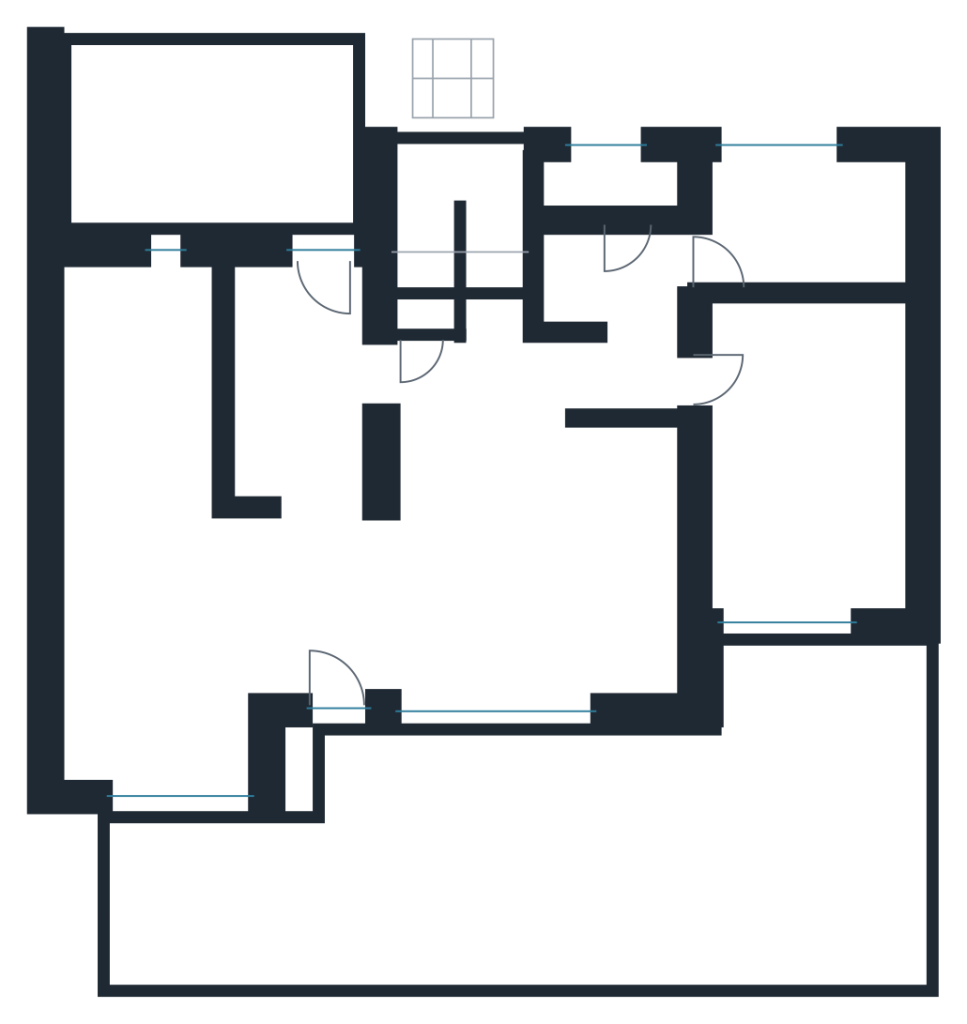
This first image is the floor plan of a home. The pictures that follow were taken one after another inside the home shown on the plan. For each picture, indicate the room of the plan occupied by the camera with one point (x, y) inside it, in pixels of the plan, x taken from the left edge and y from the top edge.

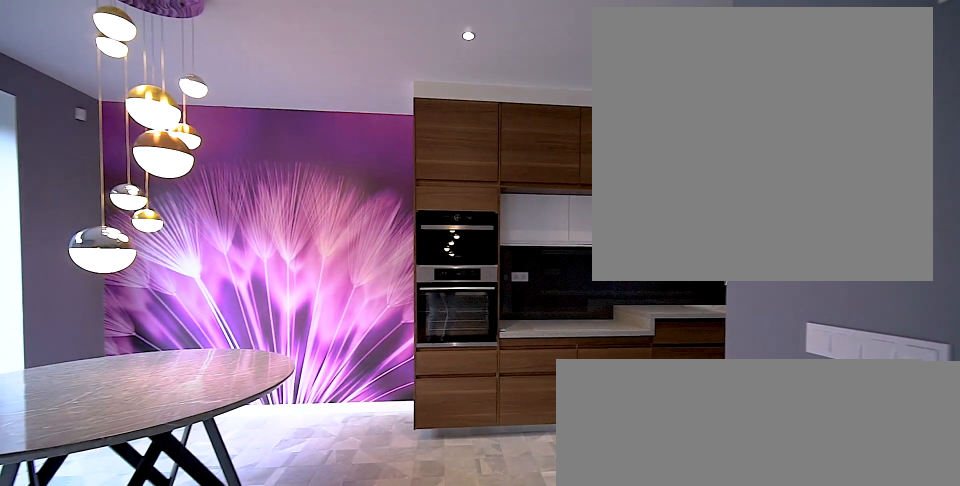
(160, 658)
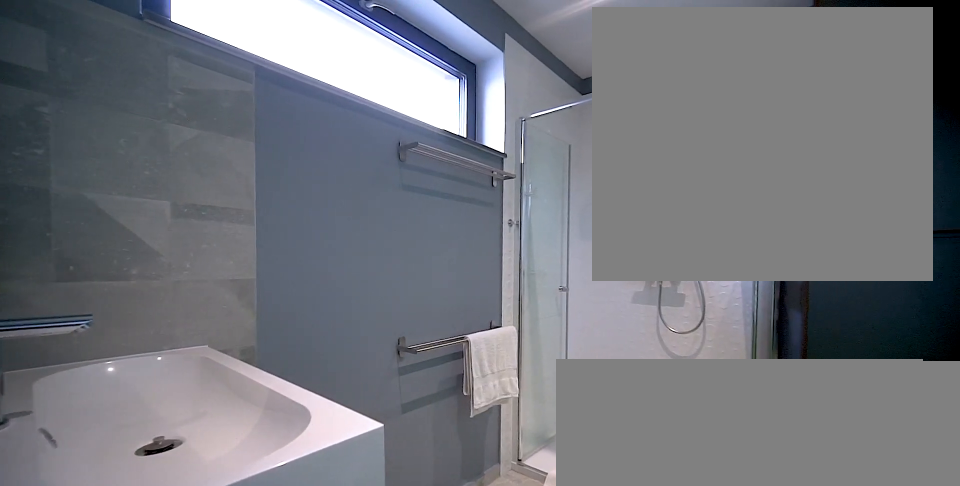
(806, 222)
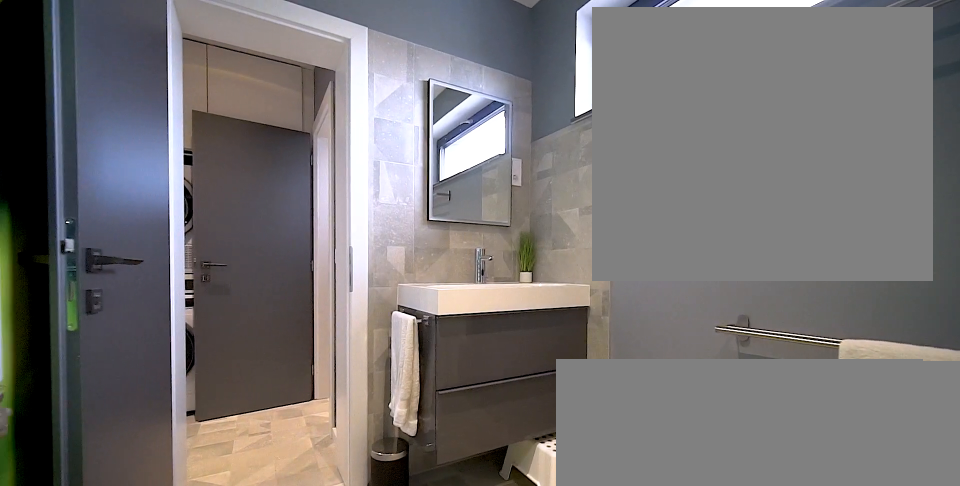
(806, 222)
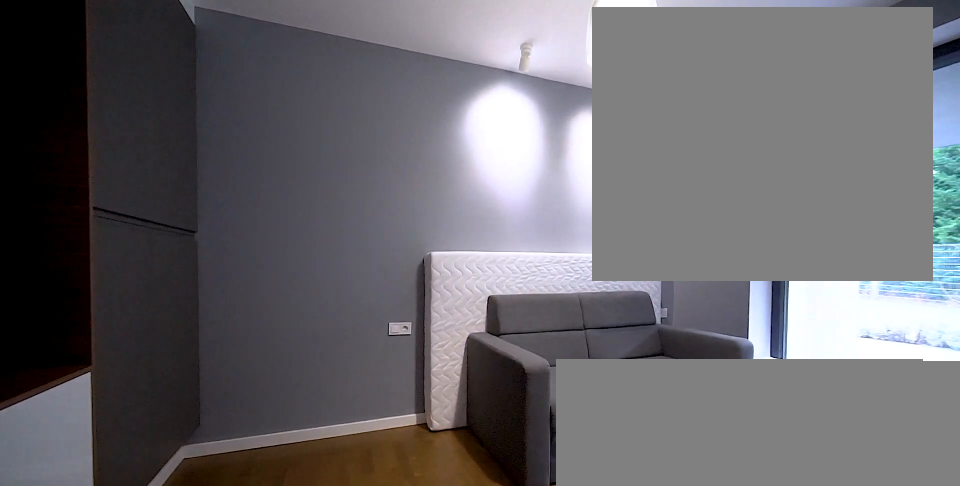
(814, 481)
